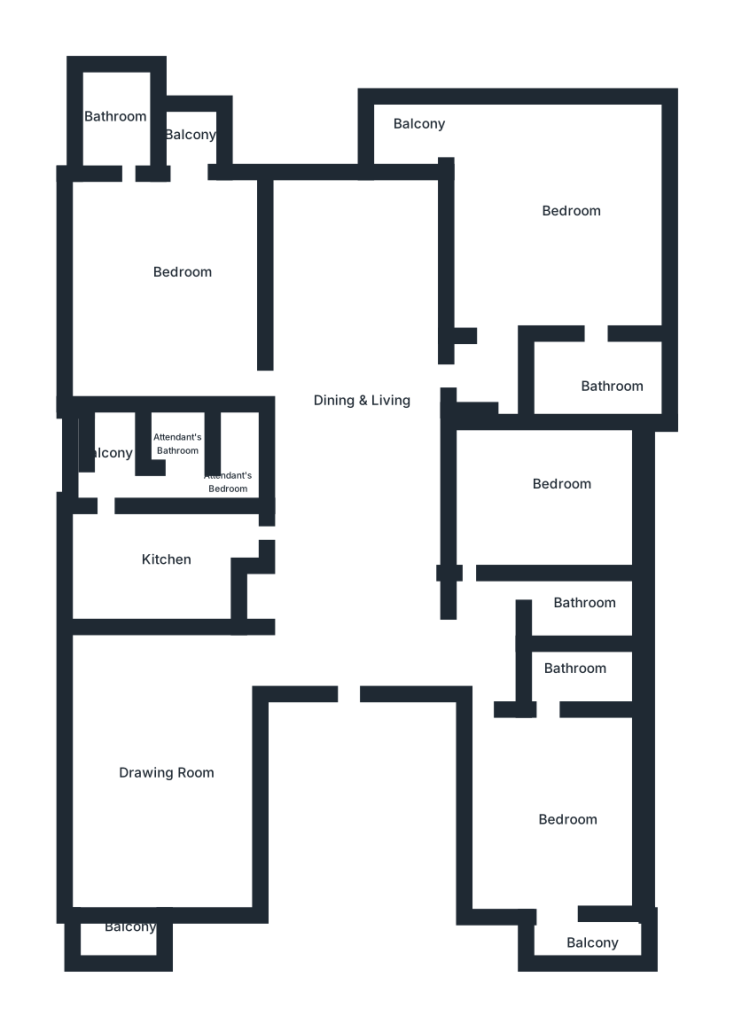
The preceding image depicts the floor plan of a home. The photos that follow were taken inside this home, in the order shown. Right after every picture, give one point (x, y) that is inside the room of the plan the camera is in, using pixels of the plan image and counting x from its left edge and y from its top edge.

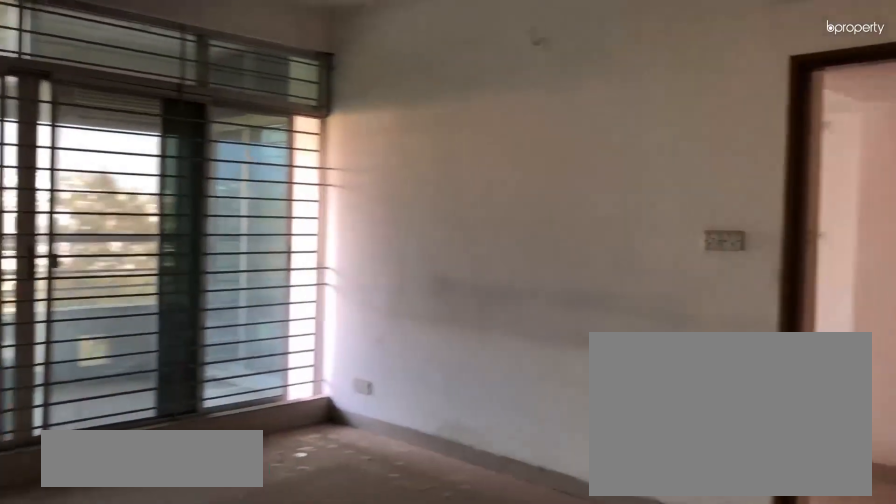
(348, 395)
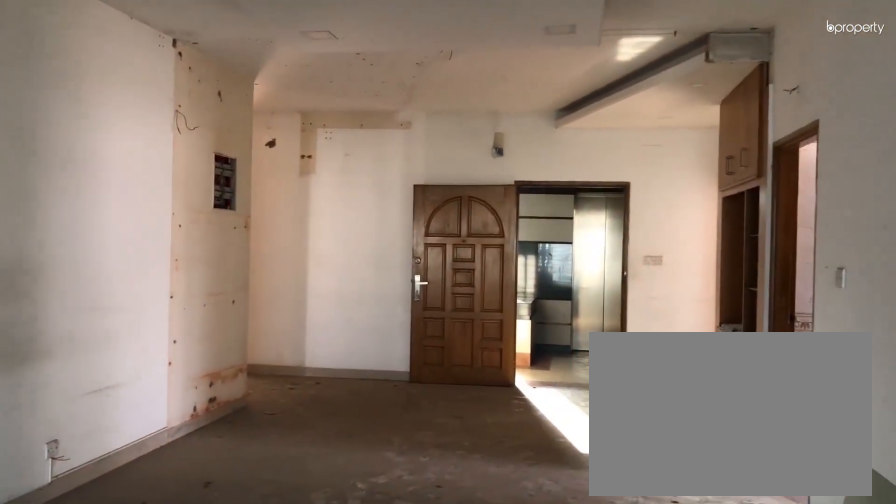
(348, 395)
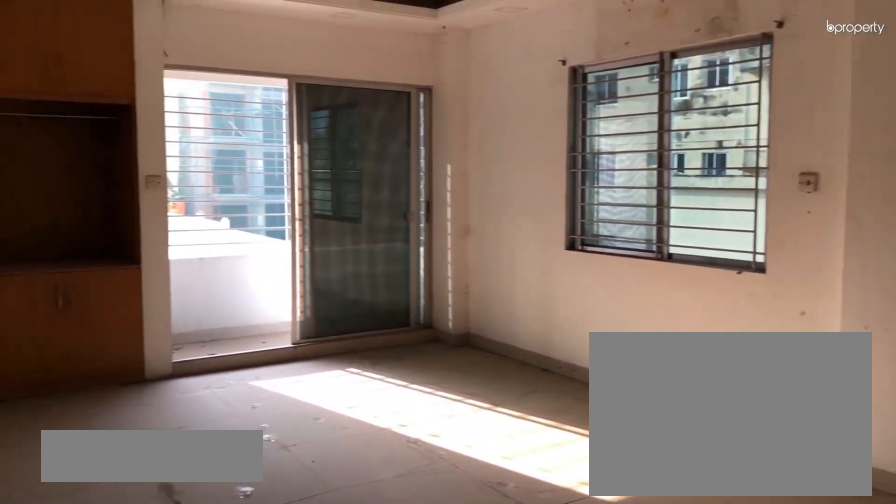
(165, 773)
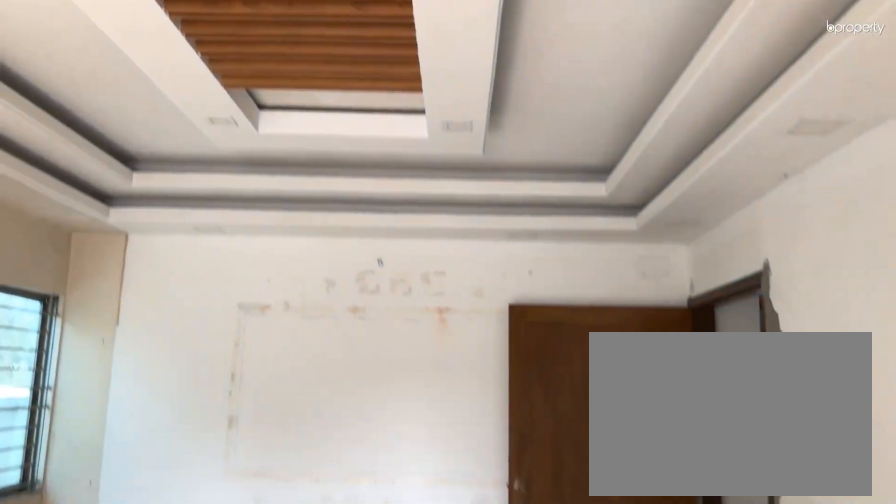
(165, 773)
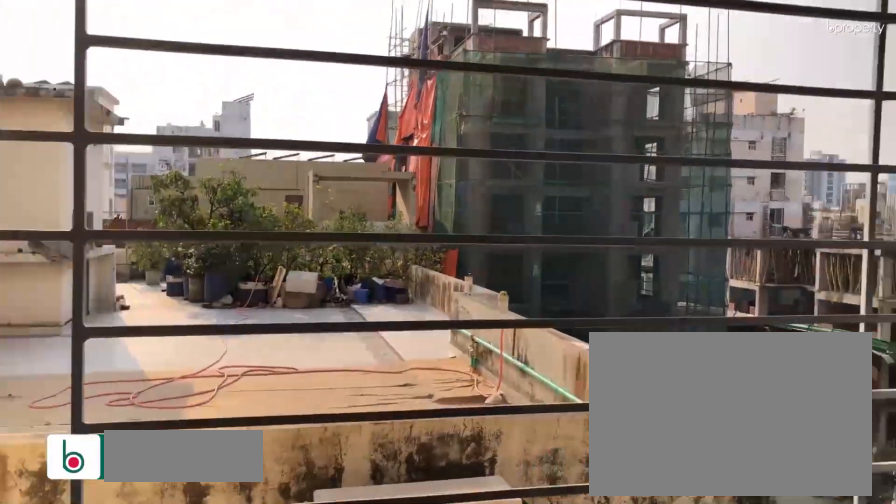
(118, 932)
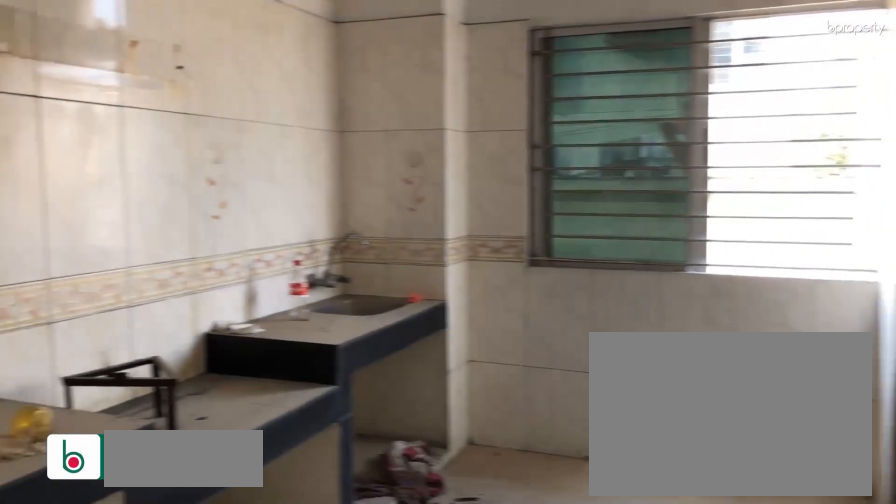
(167, 554)
